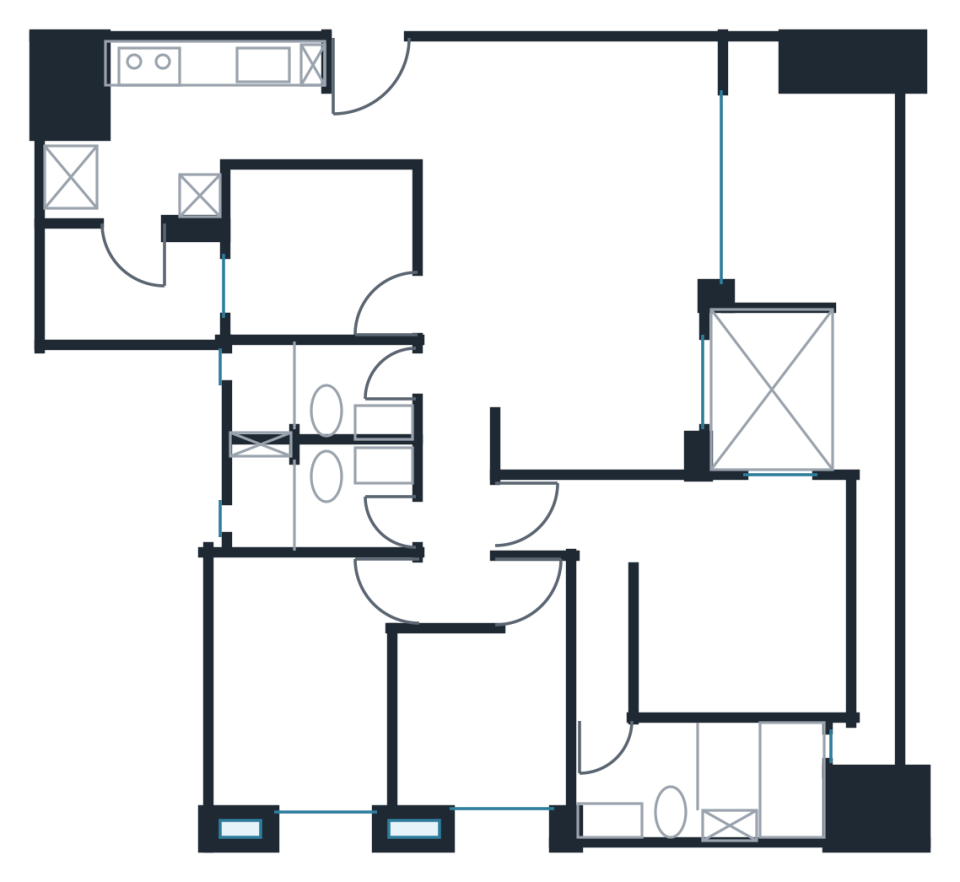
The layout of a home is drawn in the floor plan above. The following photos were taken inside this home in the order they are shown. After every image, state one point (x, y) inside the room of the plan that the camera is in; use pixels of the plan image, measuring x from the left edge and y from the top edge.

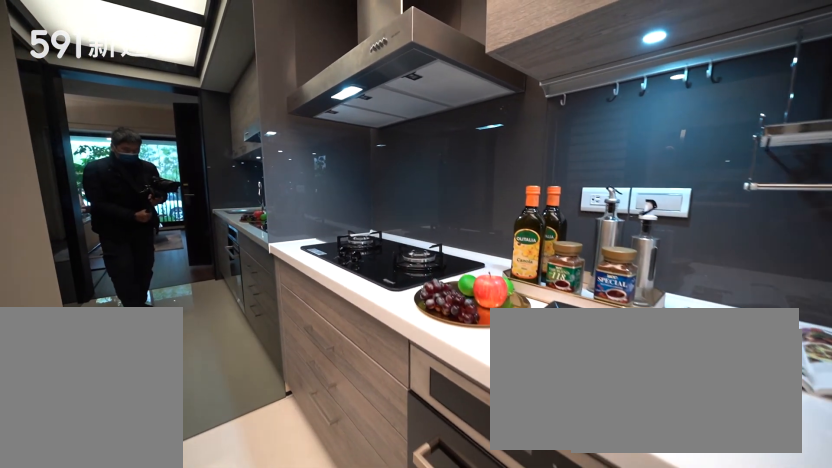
(208, 101)
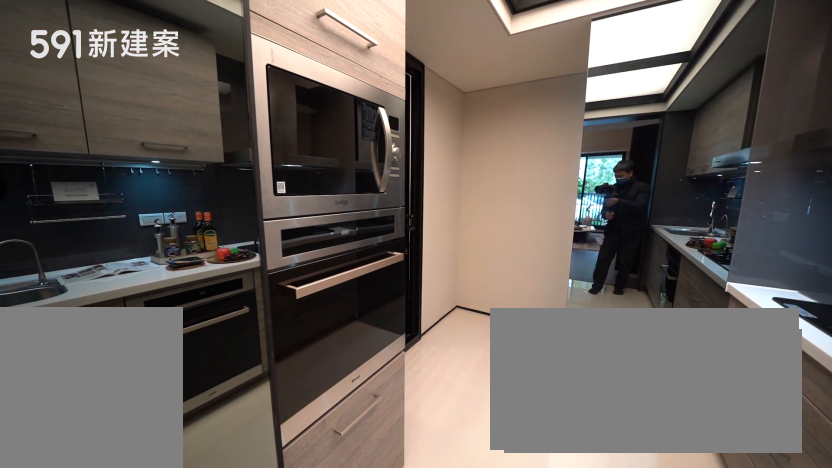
(208, 101)
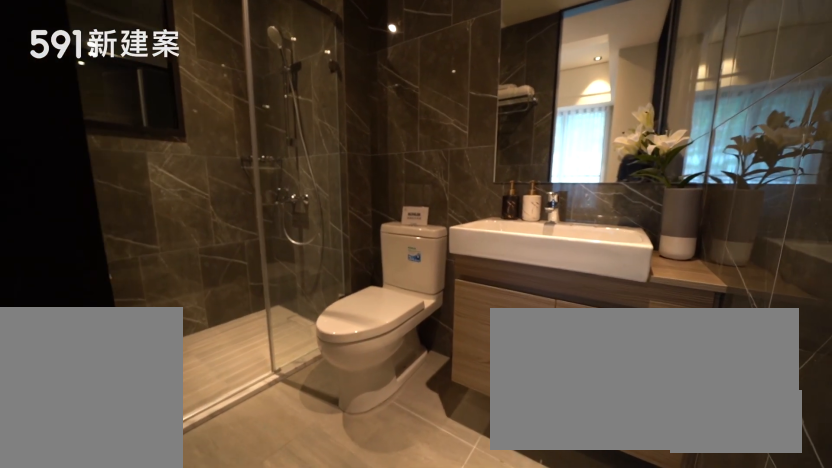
(309, 497)
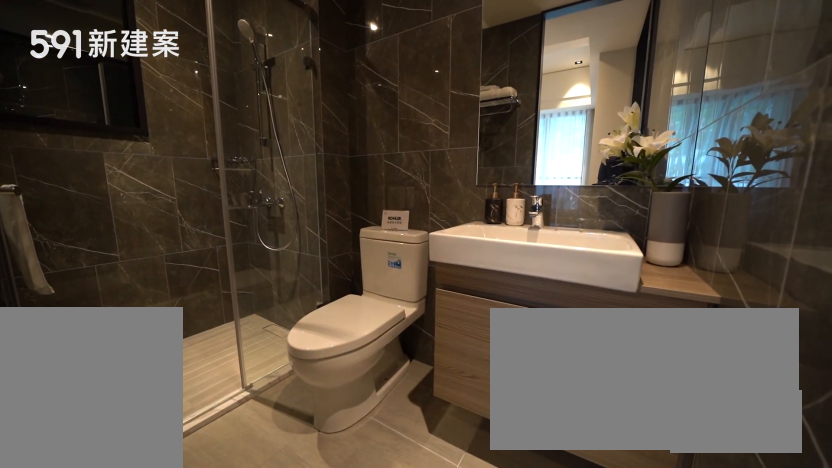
(309, 497)
